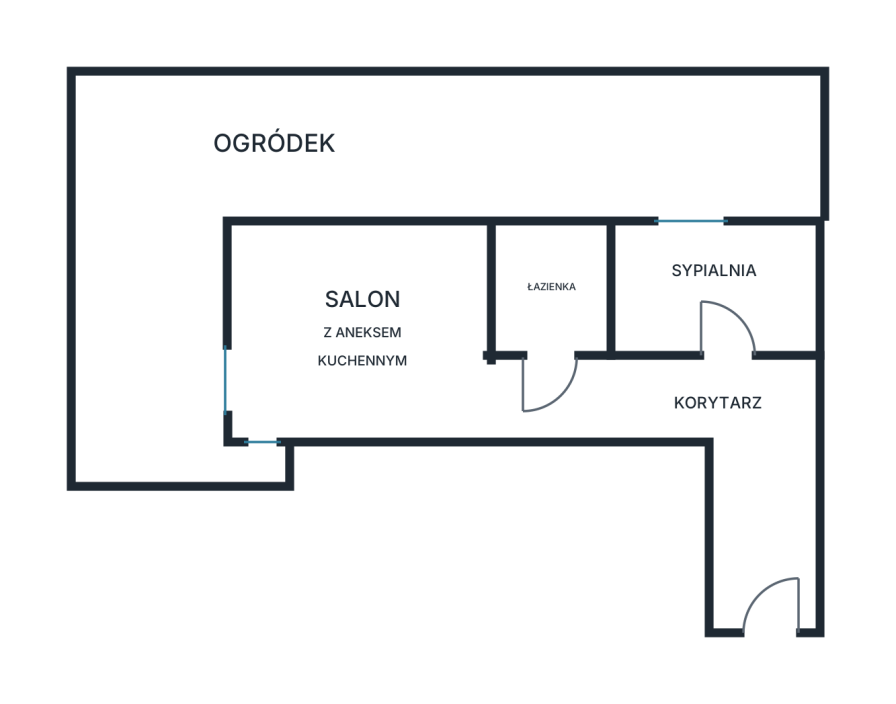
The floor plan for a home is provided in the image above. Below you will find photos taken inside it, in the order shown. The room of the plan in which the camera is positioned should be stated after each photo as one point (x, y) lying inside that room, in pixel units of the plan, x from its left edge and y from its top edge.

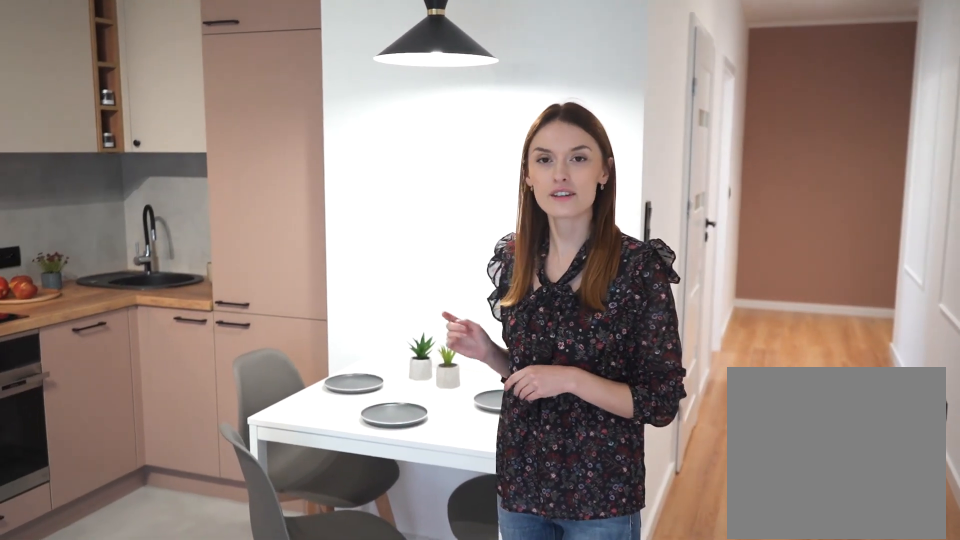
(358, 331)
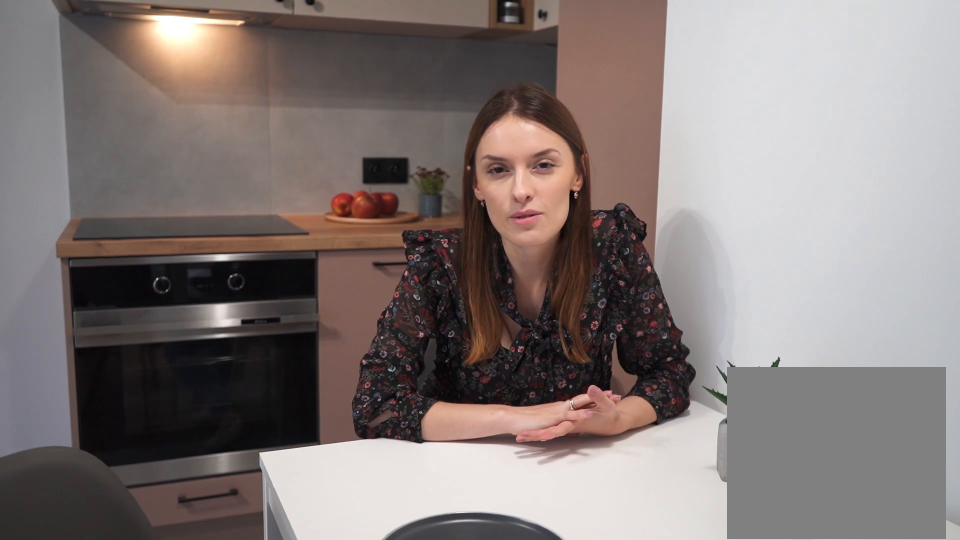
(358, 332)
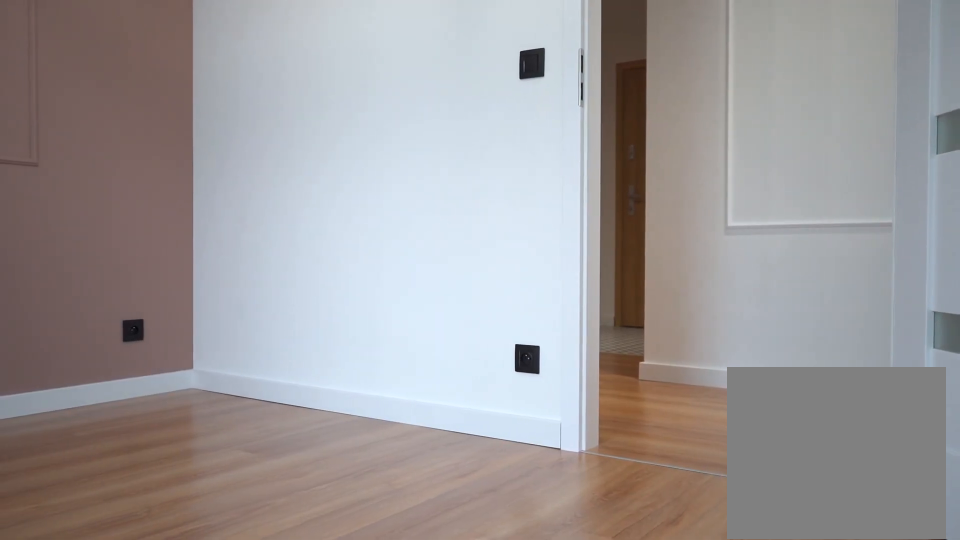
(712, 284)
